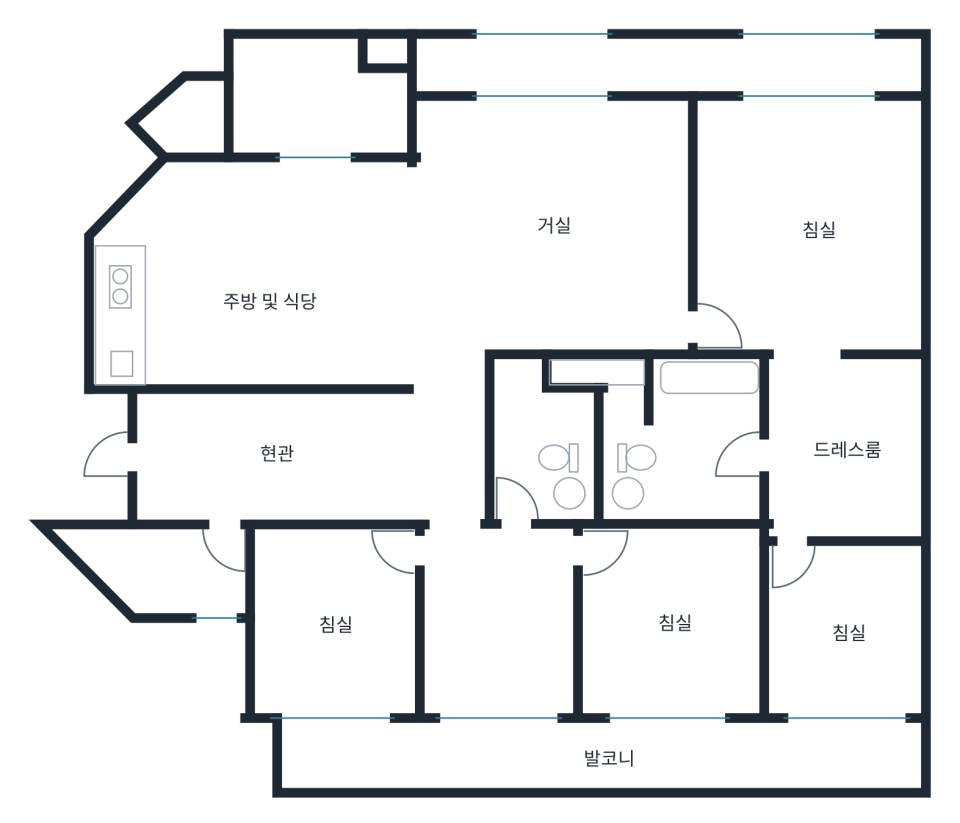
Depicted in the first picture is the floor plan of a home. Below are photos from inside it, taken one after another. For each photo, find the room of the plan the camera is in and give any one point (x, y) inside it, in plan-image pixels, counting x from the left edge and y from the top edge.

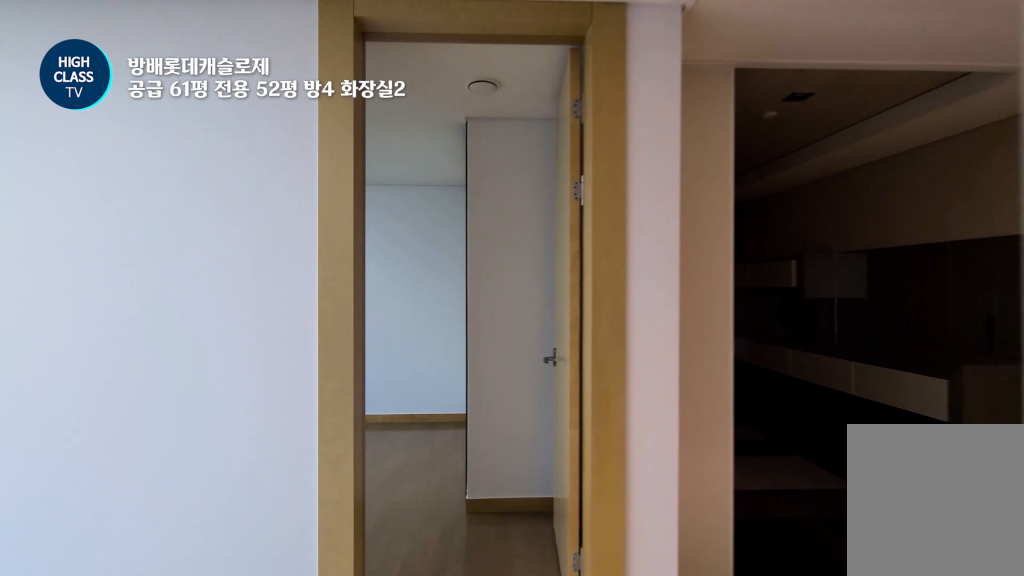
(499, 637)
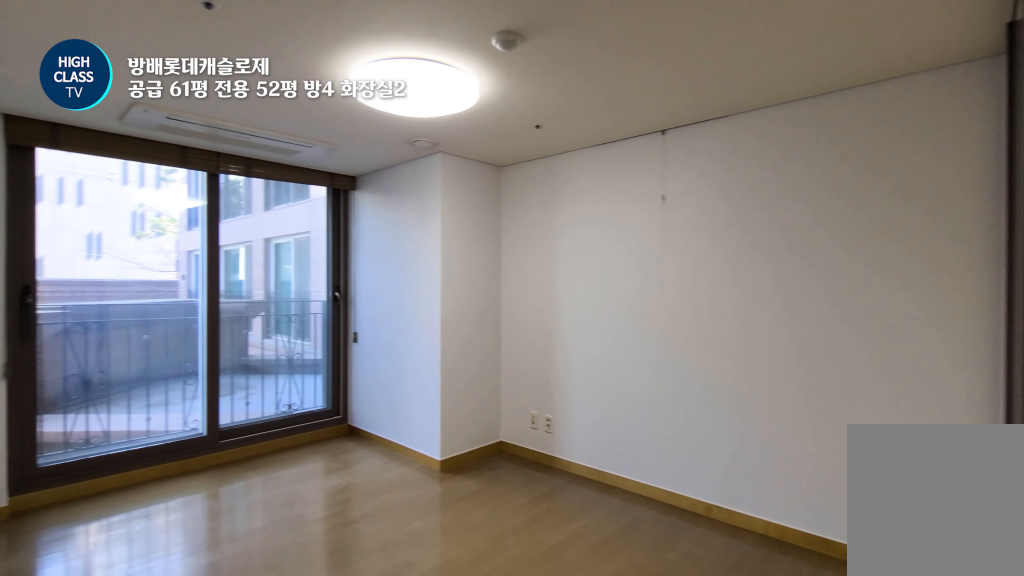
(339, 653)
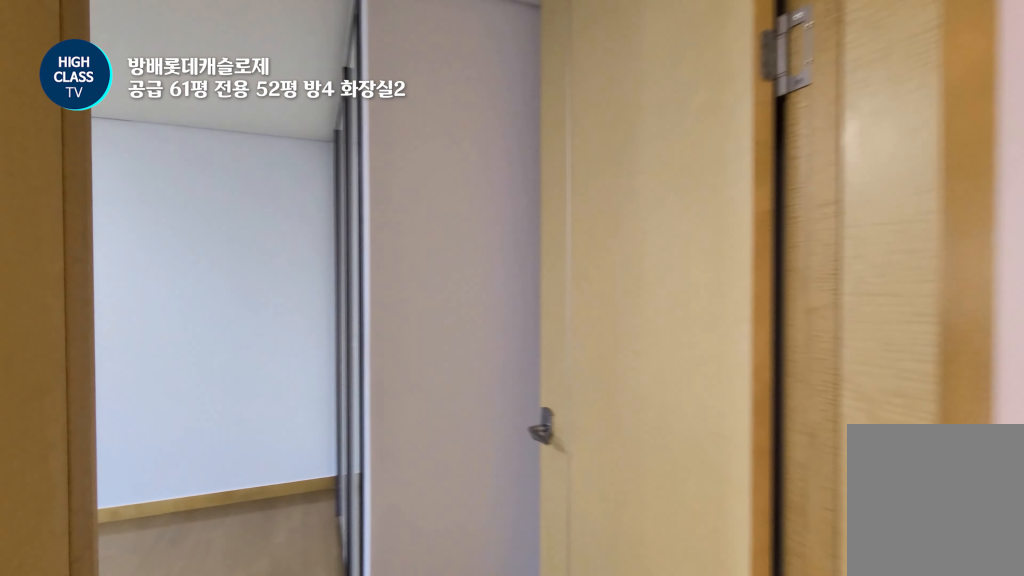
(498, 624)
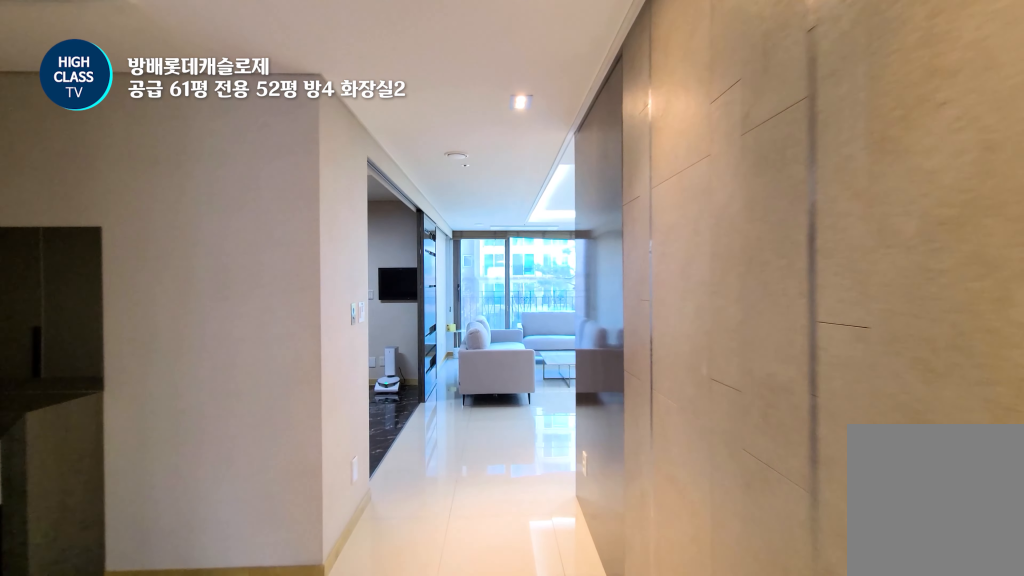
(449, 437)
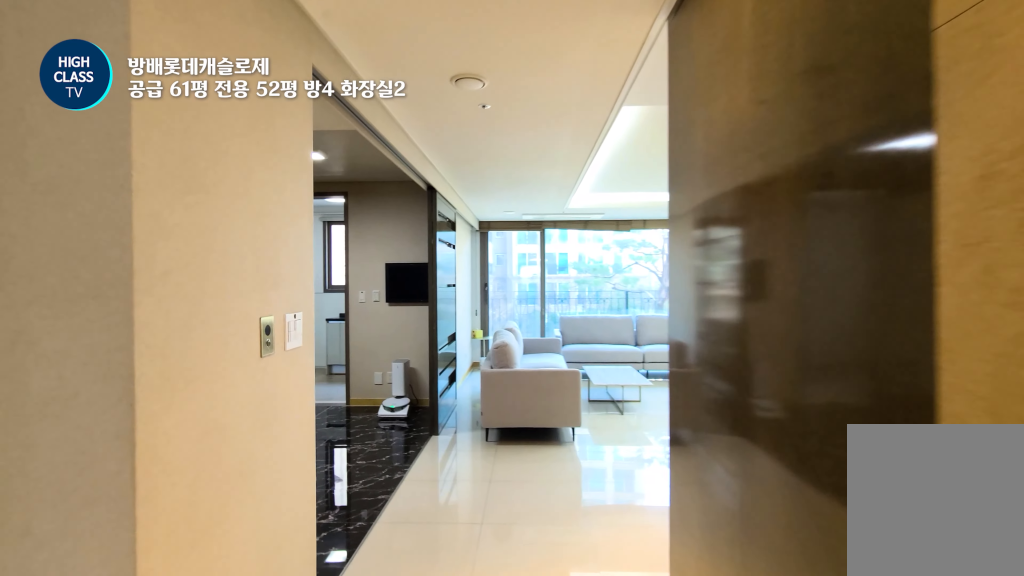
(449, 437)
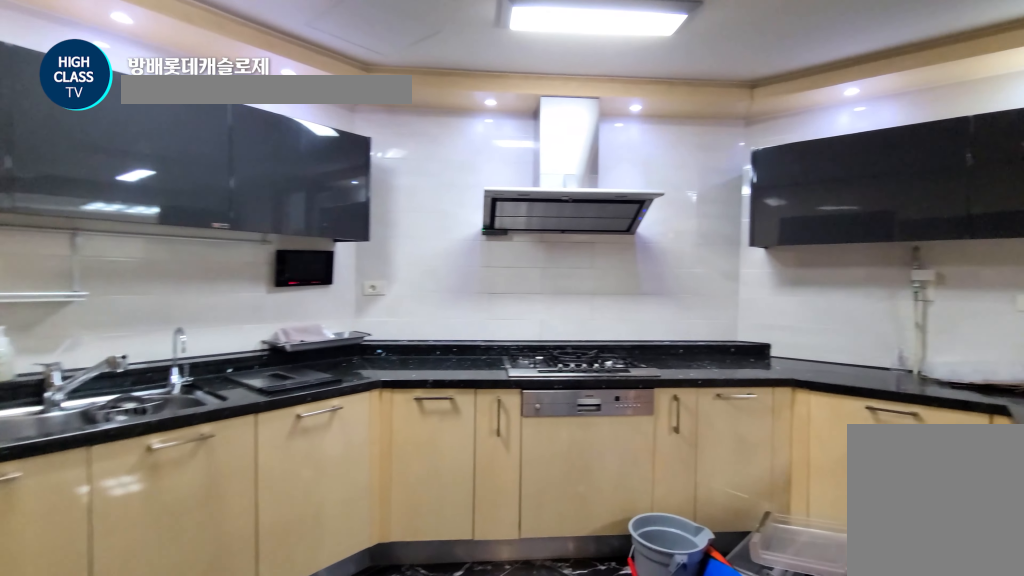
(262, 270)
